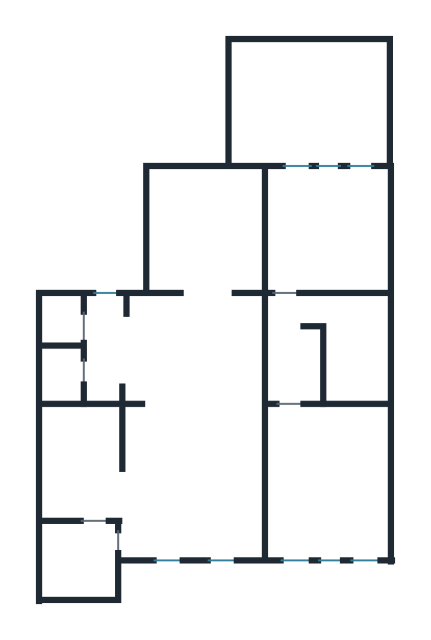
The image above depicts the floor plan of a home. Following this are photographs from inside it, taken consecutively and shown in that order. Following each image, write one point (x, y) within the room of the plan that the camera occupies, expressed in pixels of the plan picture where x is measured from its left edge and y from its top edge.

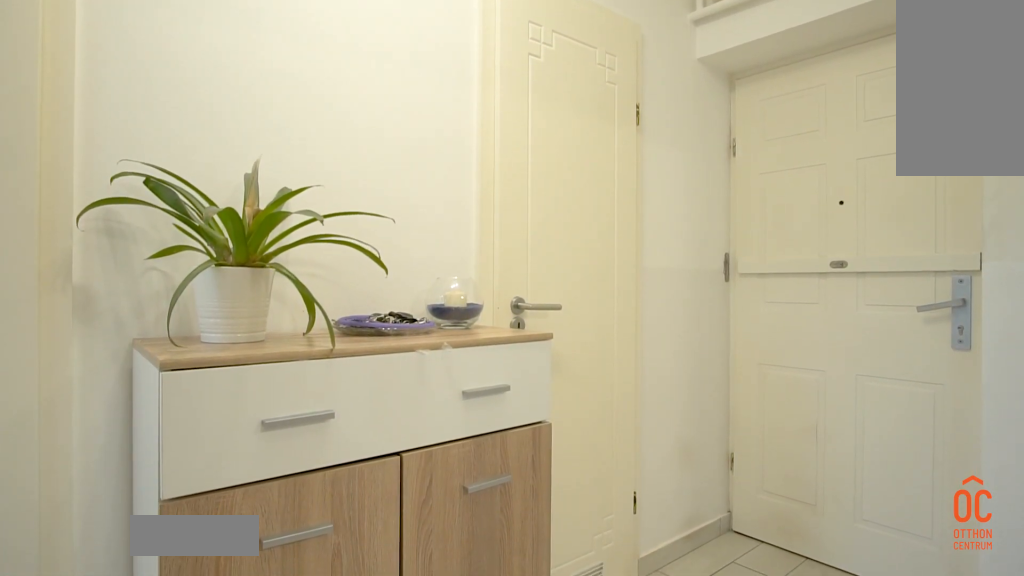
(107, 349)
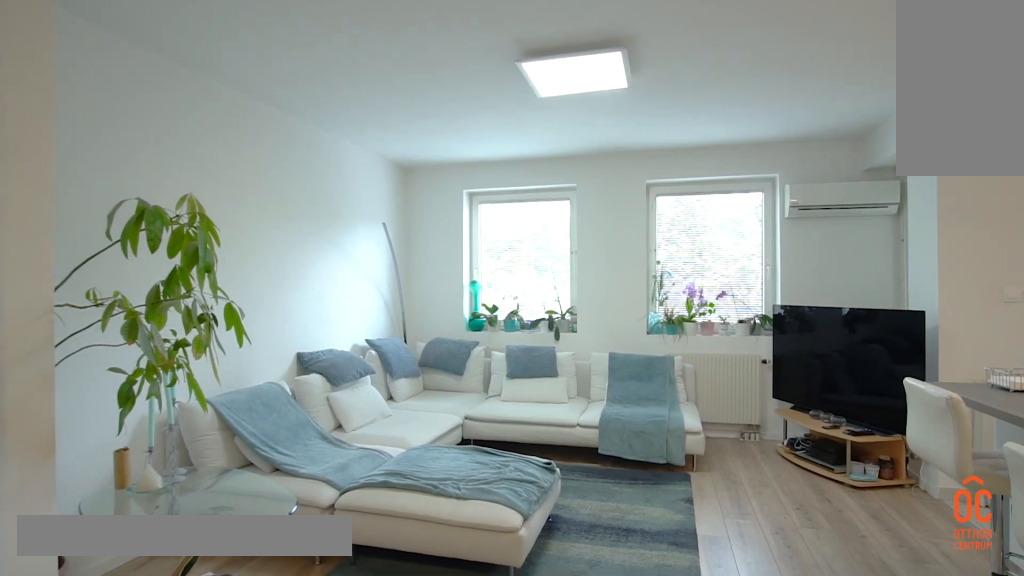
(212, 430)
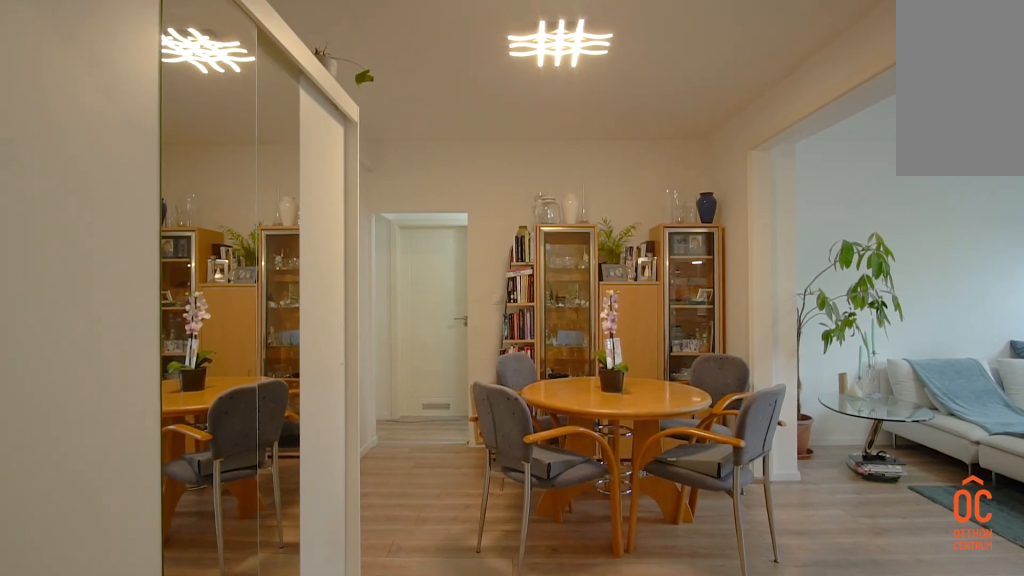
(212, 430)
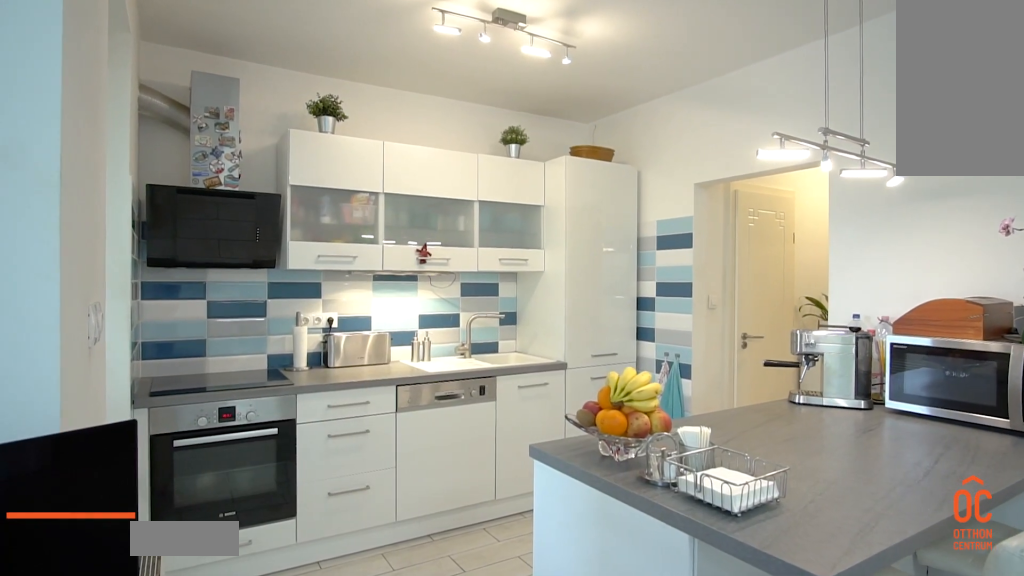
(82, 465)
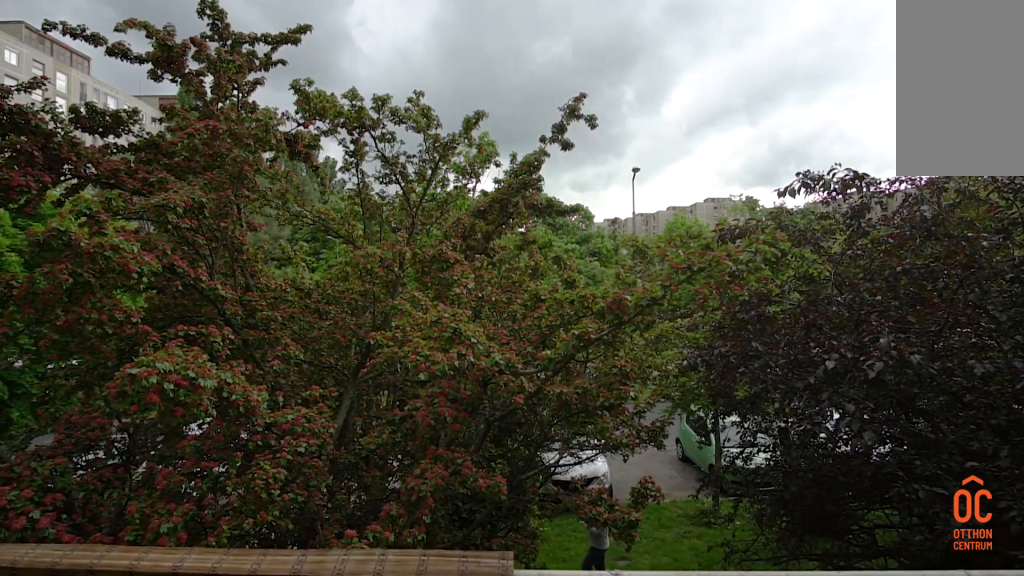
(86, 581)
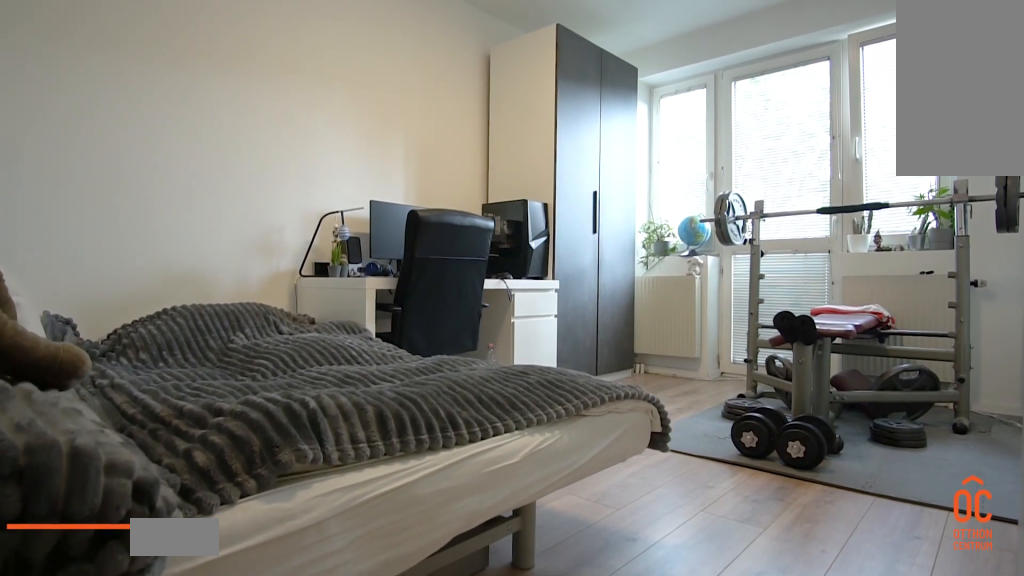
(344, 482)
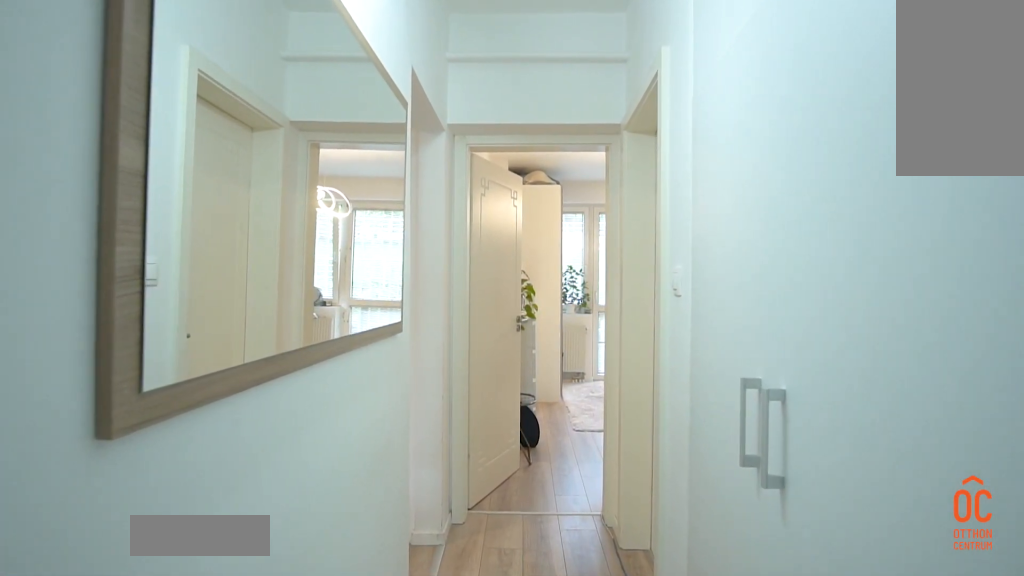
(284, 359)
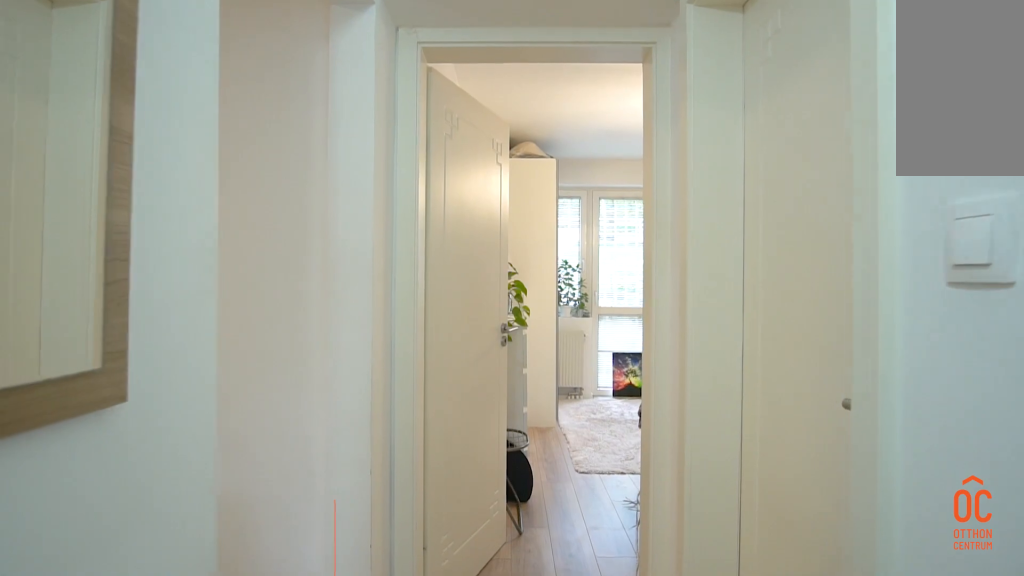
(283, 359)
